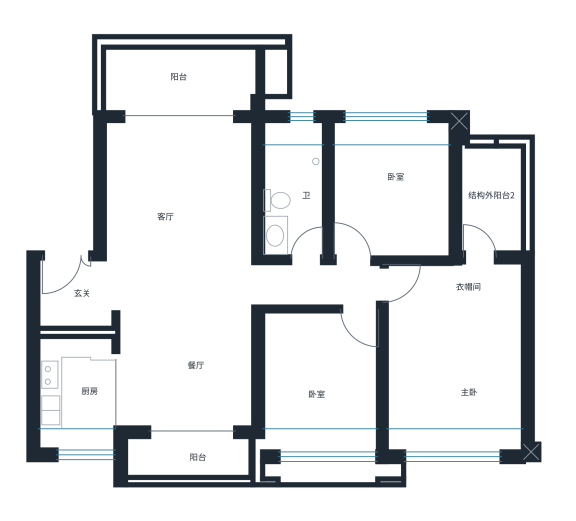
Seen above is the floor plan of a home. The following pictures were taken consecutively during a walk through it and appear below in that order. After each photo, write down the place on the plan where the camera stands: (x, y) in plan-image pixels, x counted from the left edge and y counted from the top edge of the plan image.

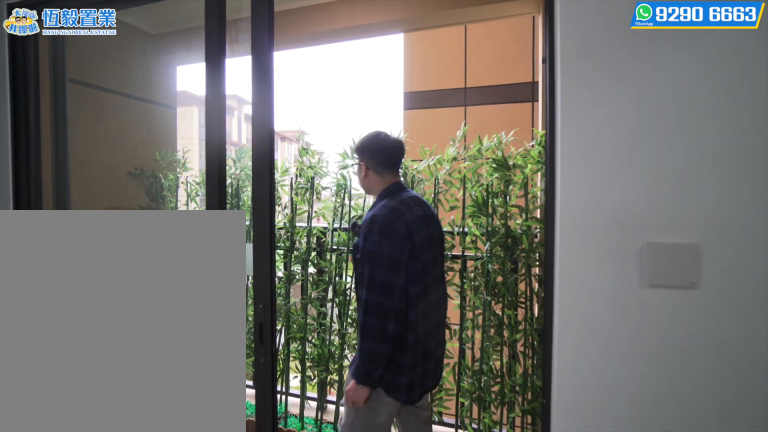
(170, 453)
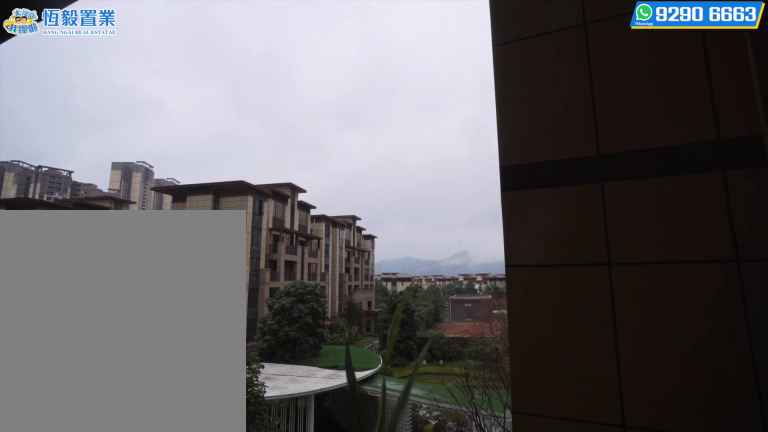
(209, 452)
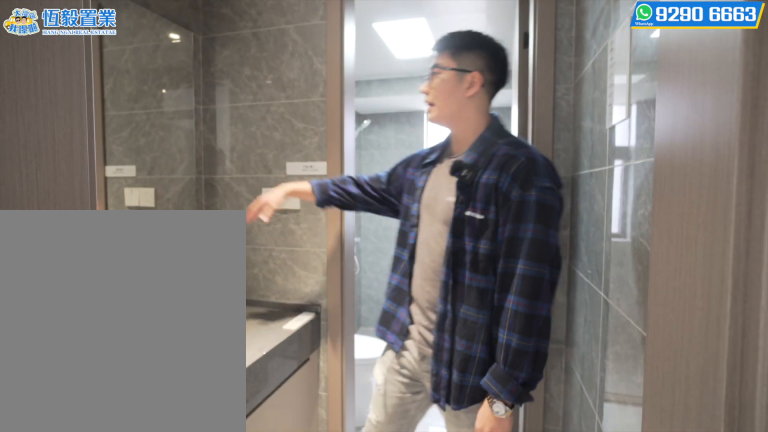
(304, 227)
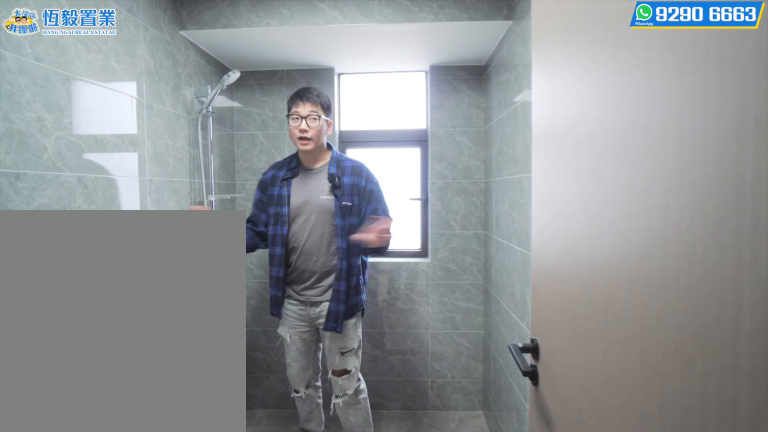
(304, 141)
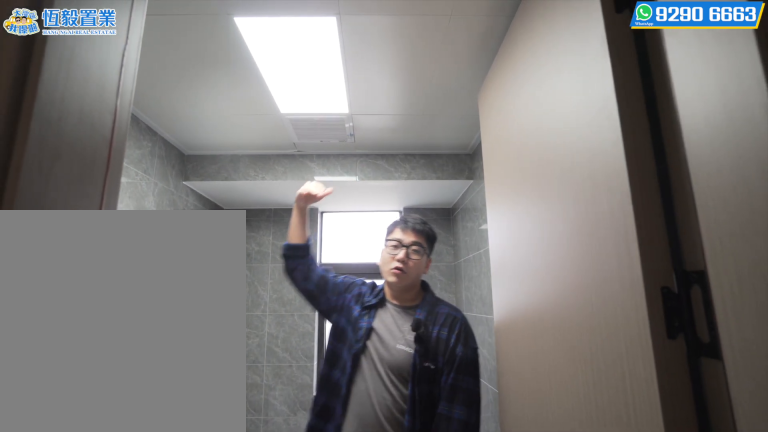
(305, 160)
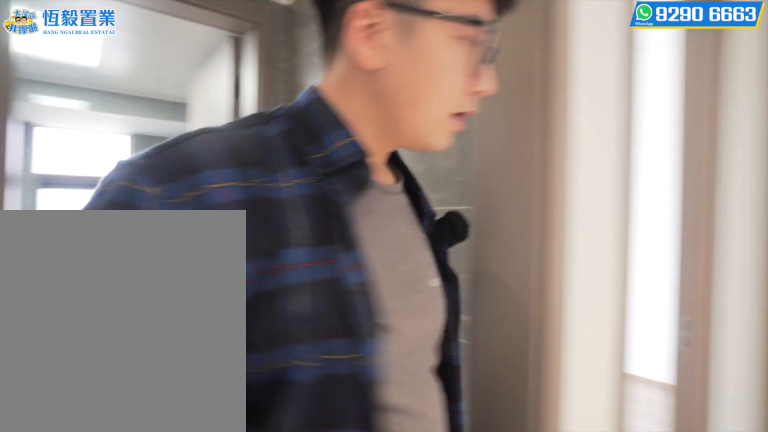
(306, 270)
